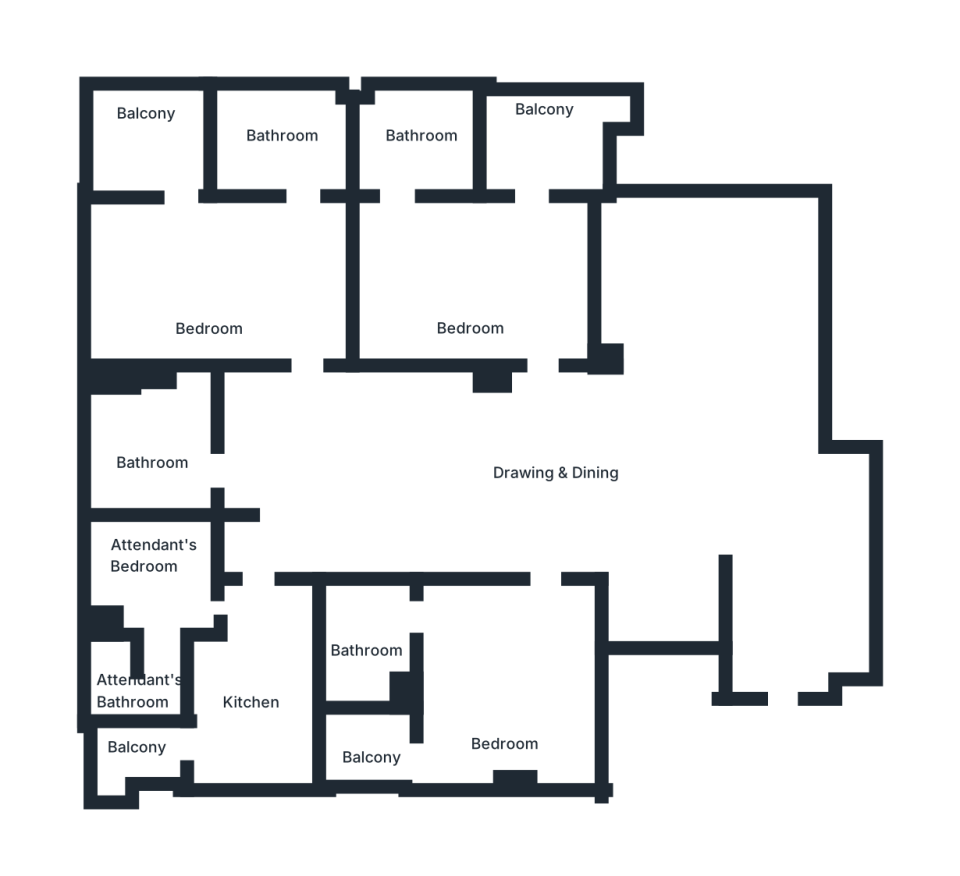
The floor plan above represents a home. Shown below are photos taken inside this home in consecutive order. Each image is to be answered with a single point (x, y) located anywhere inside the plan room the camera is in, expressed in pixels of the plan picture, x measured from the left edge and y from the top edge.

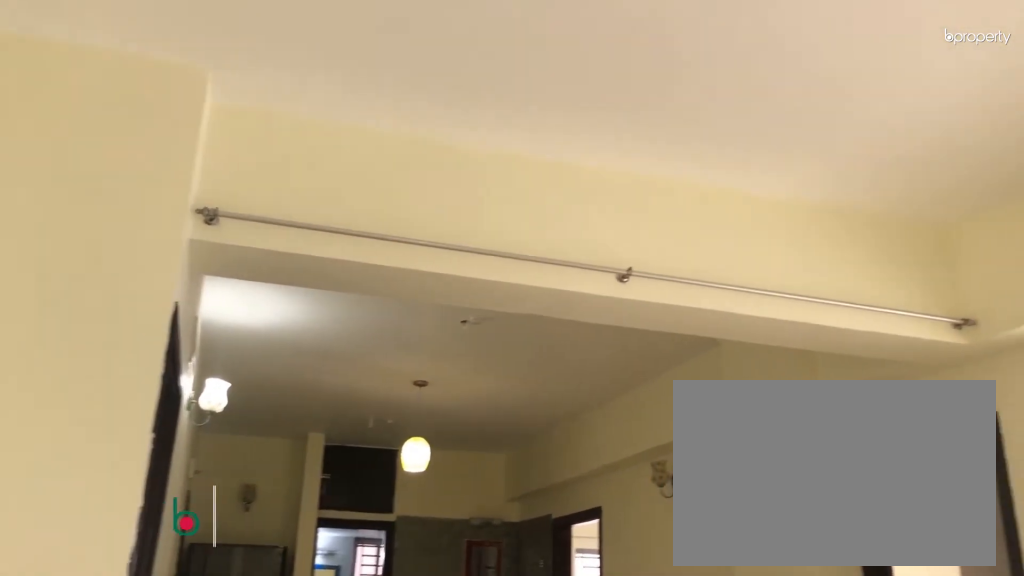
(605, 488)
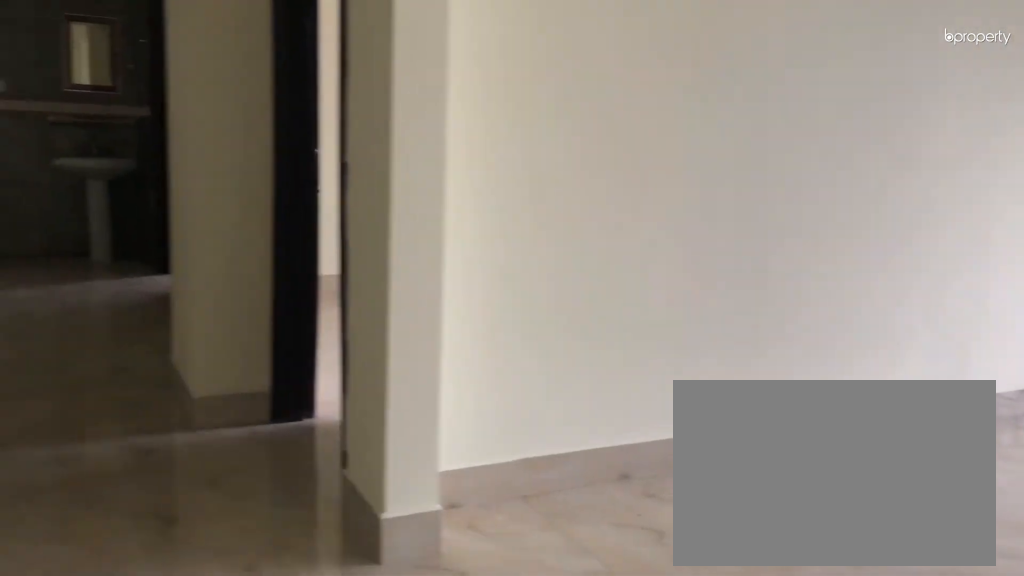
(605, 488)
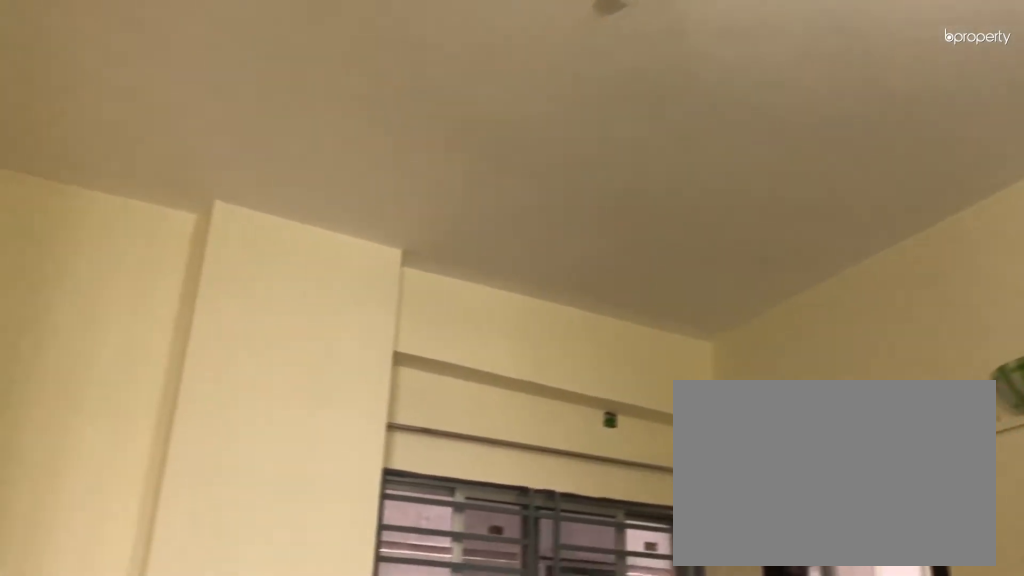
(499, 672)
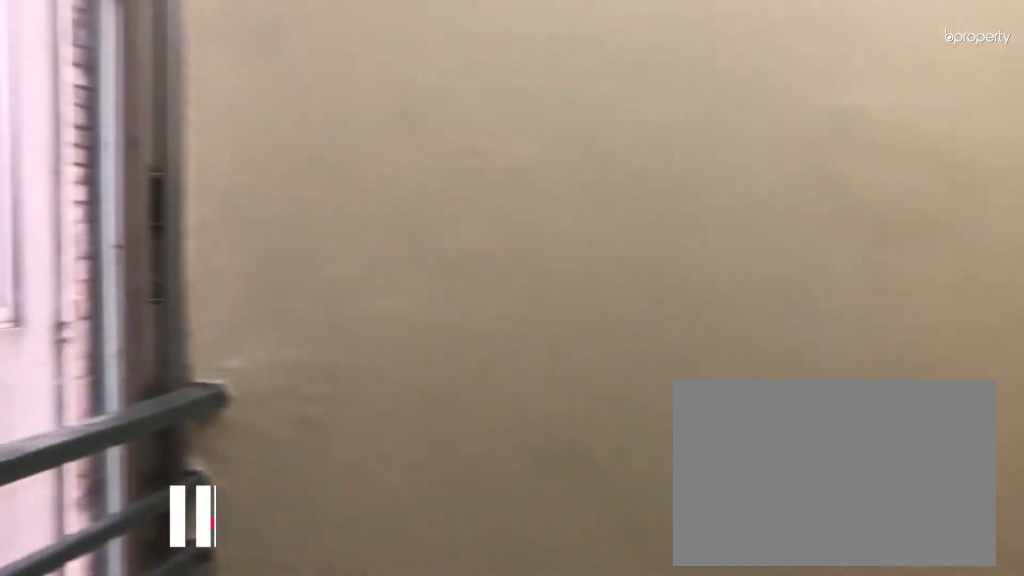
(371, 756)
